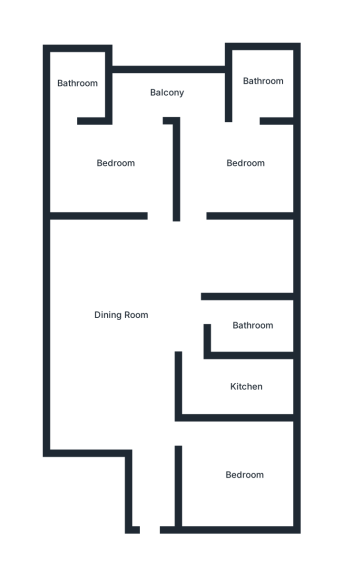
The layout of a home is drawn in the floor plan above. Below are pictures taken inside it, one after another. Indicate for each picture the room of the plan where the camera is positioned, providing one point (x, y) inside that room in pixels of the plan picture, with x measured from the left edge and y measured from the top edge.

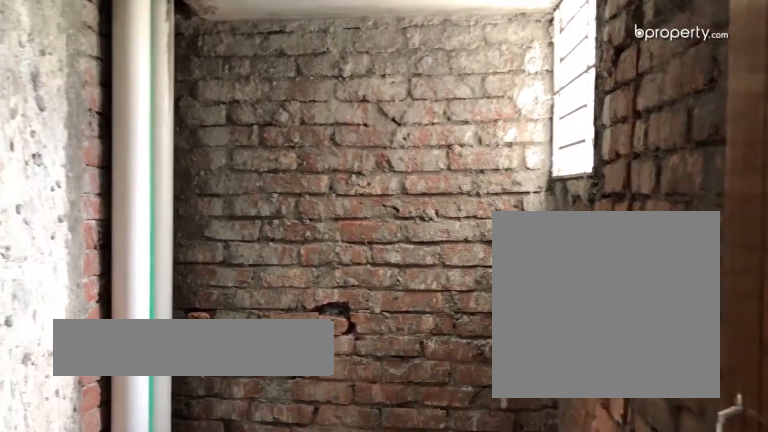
(81, 83)
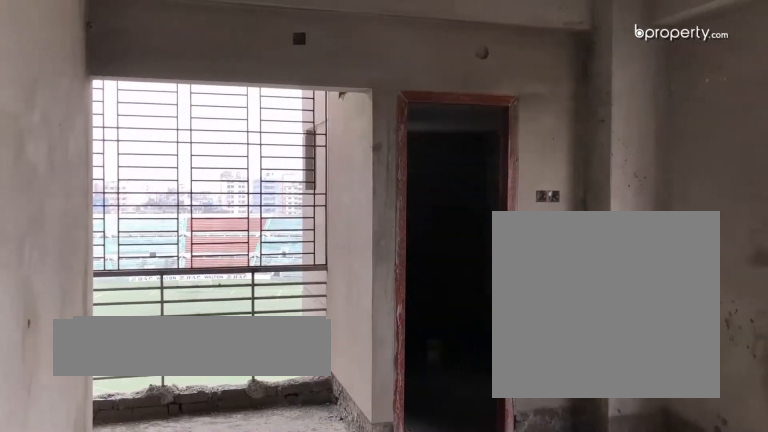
(245, 163)
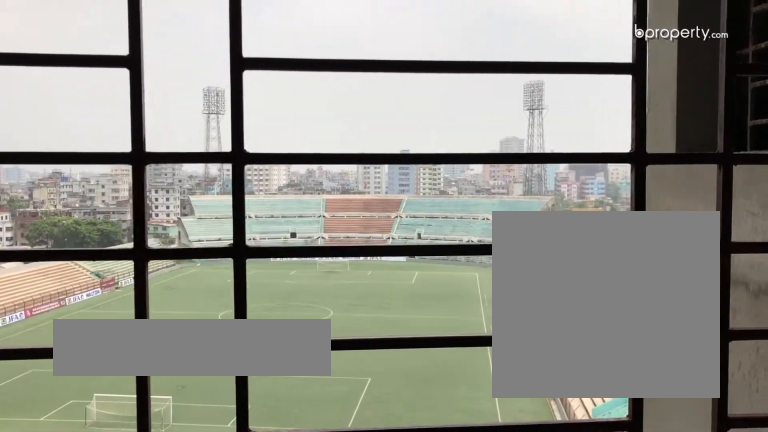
(203, 98)
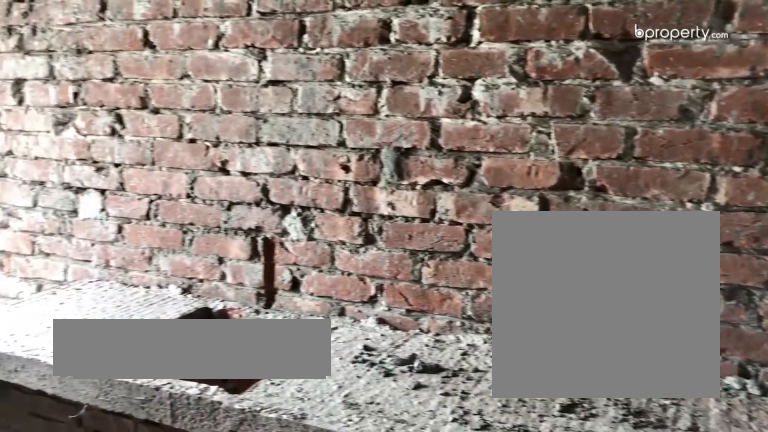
(248, 384)
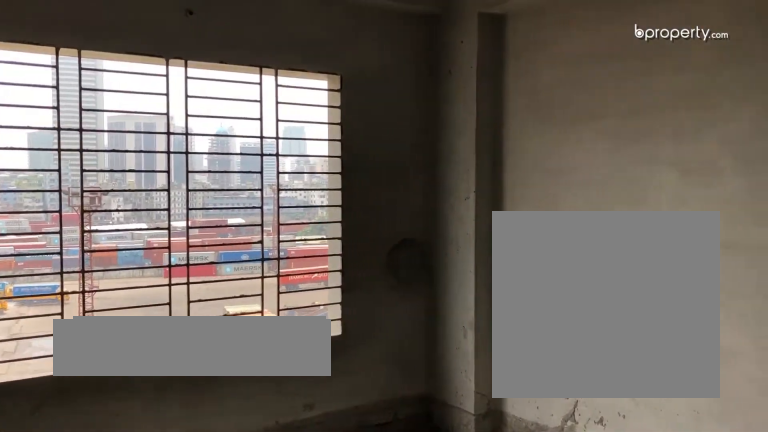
(247, 481)
